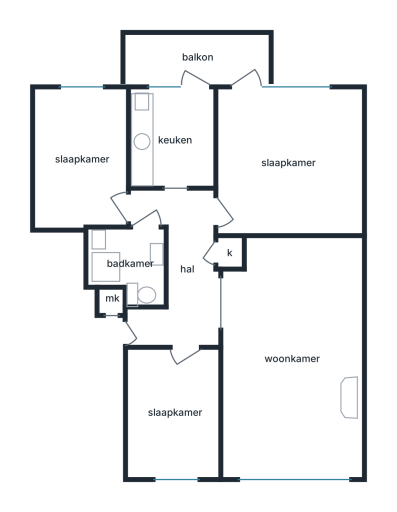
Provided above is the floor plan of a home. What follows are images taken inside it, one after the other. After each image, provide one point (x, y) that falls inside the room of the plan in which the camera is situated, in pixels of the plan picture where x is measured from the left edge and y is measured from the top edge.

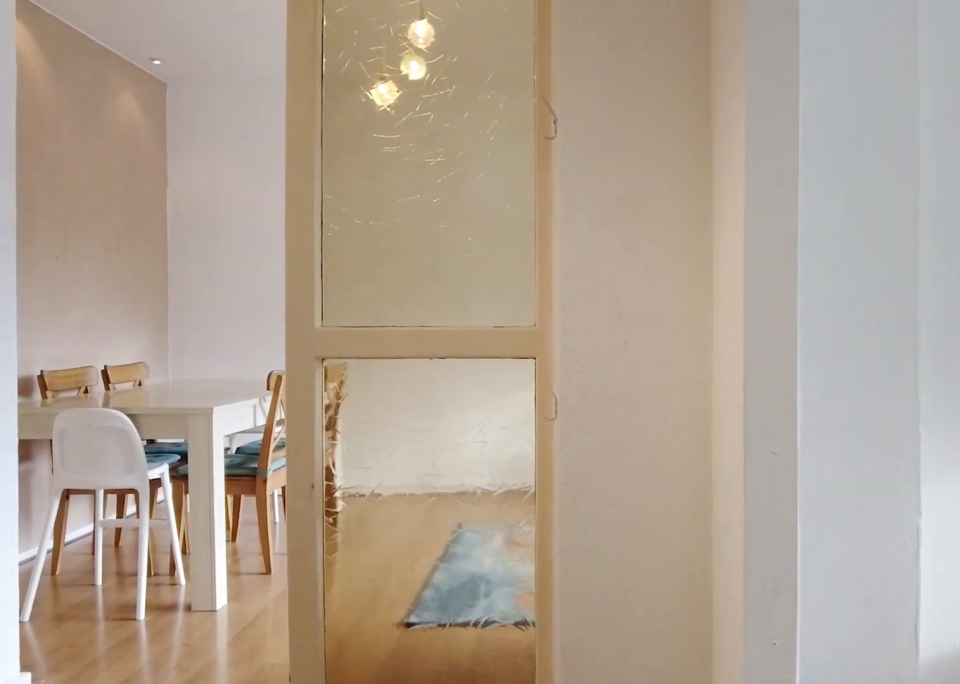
(181, 268)
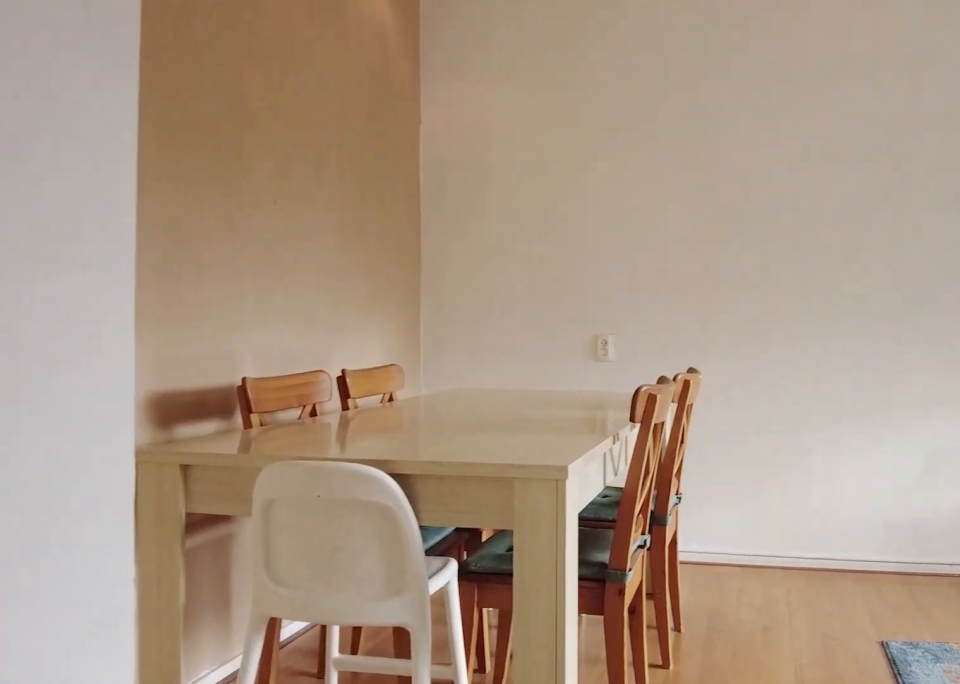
(291, 357)
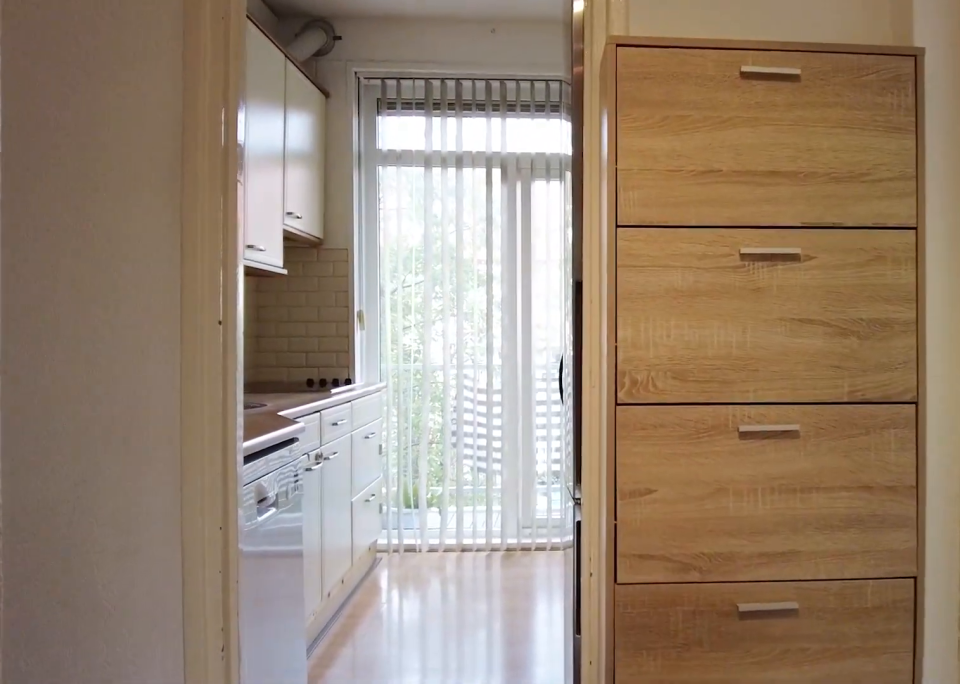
(181, 268)
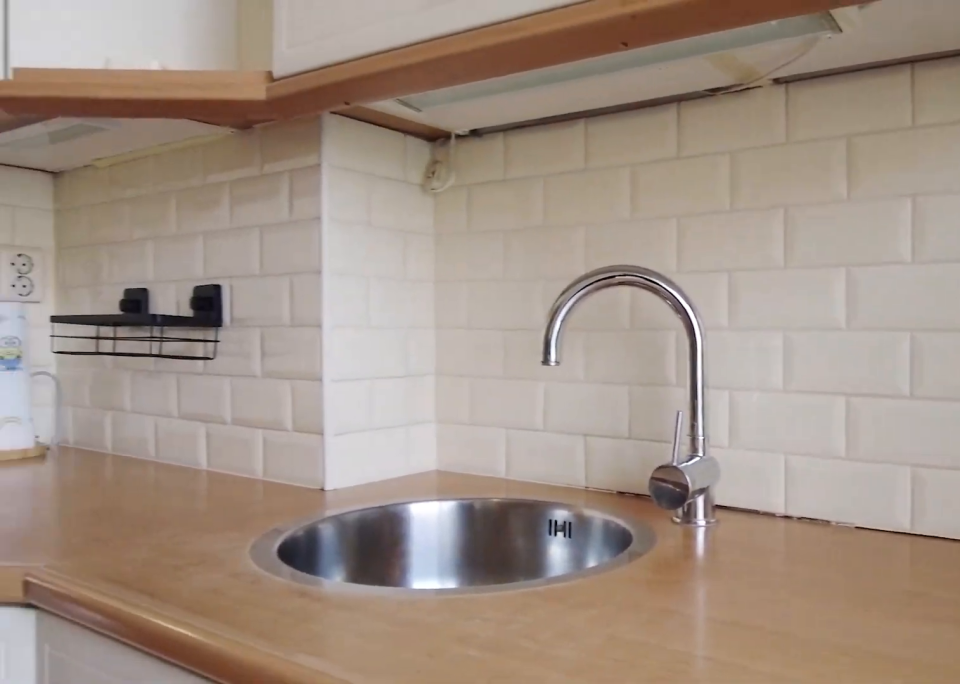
(173, 140)
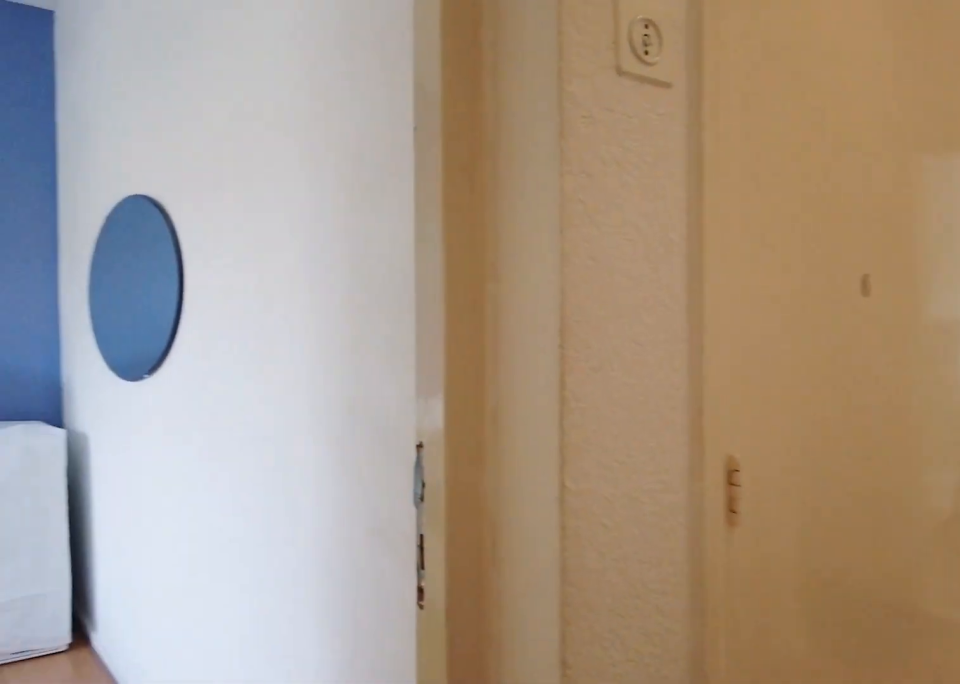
(181, 268)
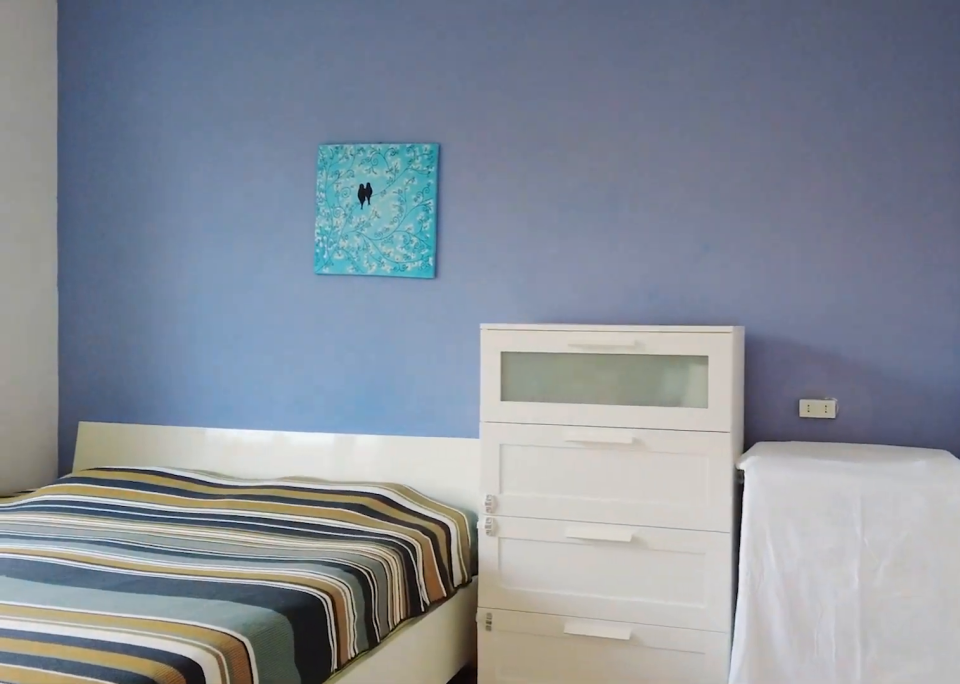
(288, 161)
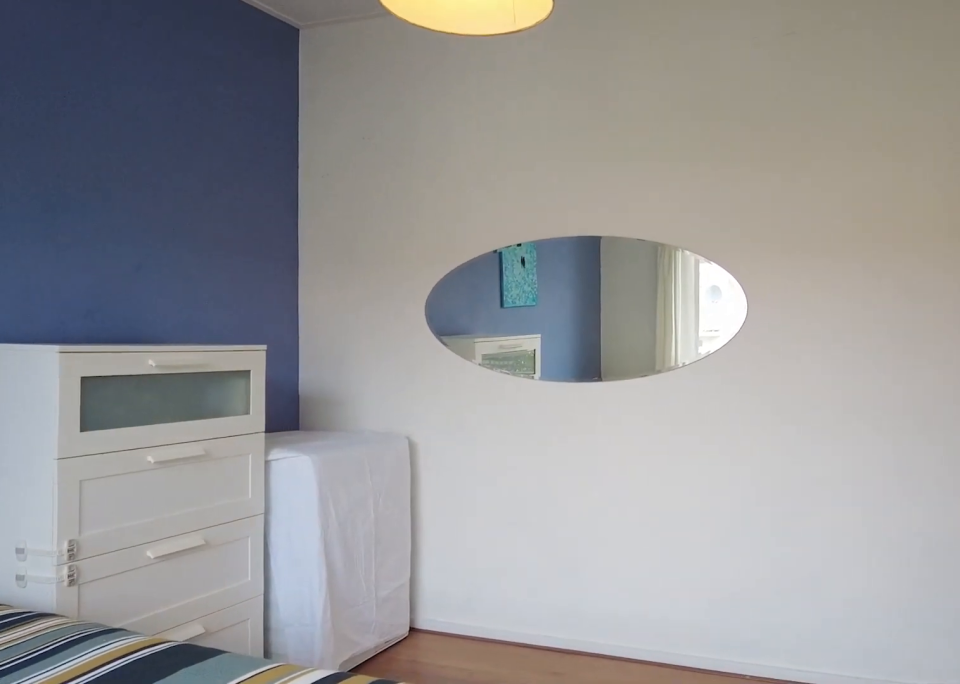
(288, 161)
